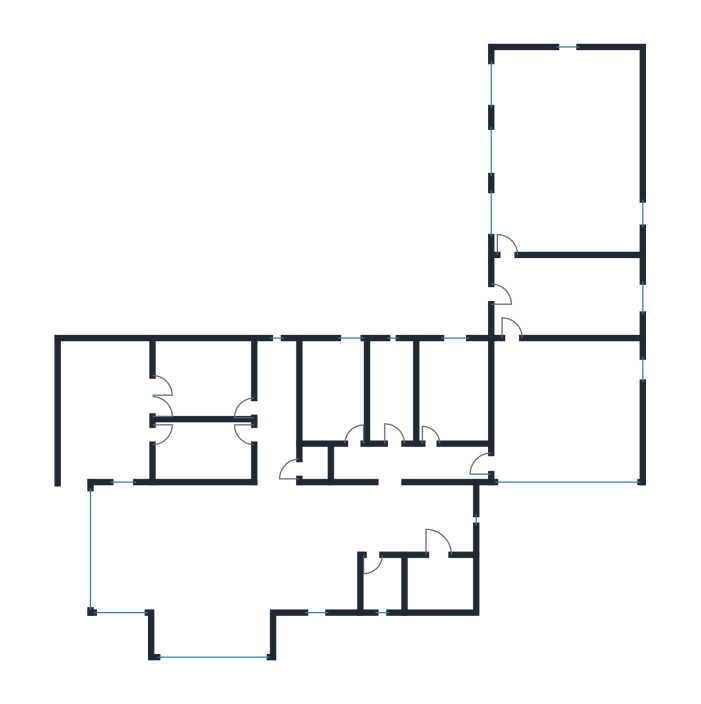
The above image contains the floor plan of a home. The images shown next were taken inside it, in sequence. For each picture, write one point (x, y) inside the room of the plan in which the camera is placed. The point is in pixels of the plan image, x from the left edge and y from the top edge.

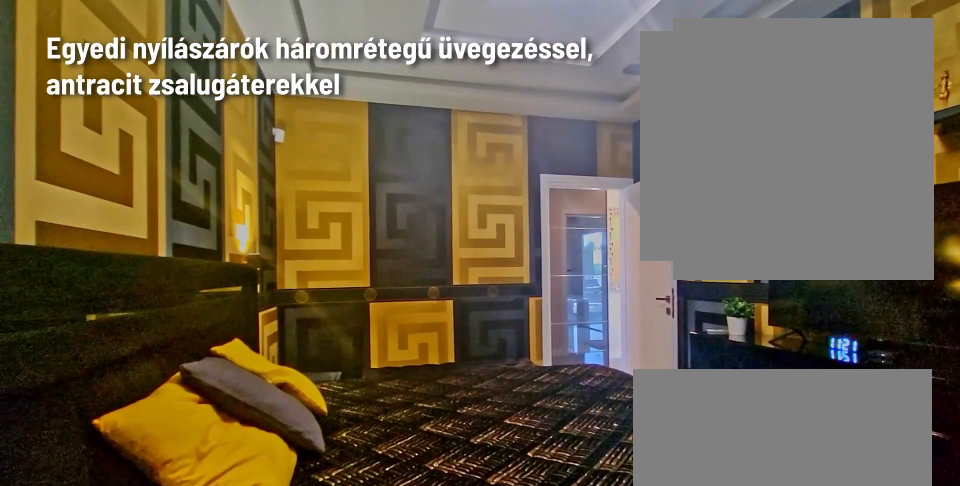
(202, 379)
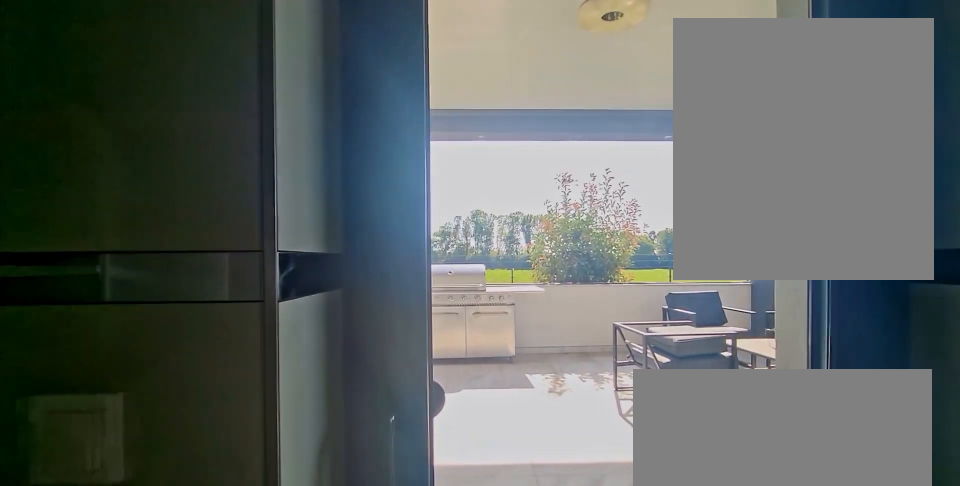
(205, 450)
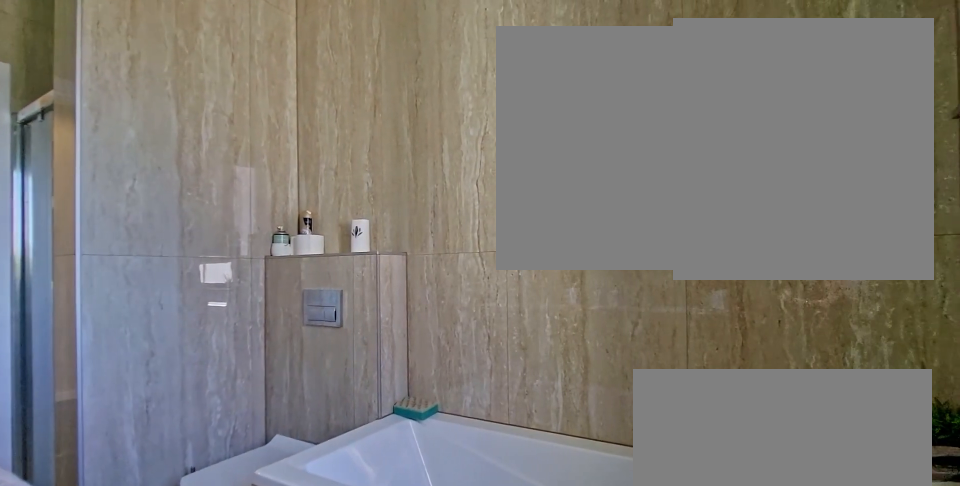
(392, 394)
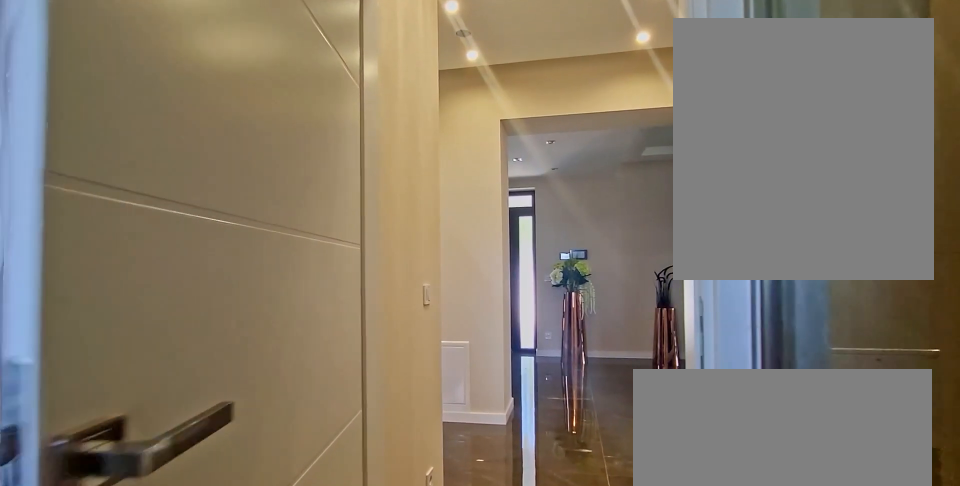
(392, 394)
